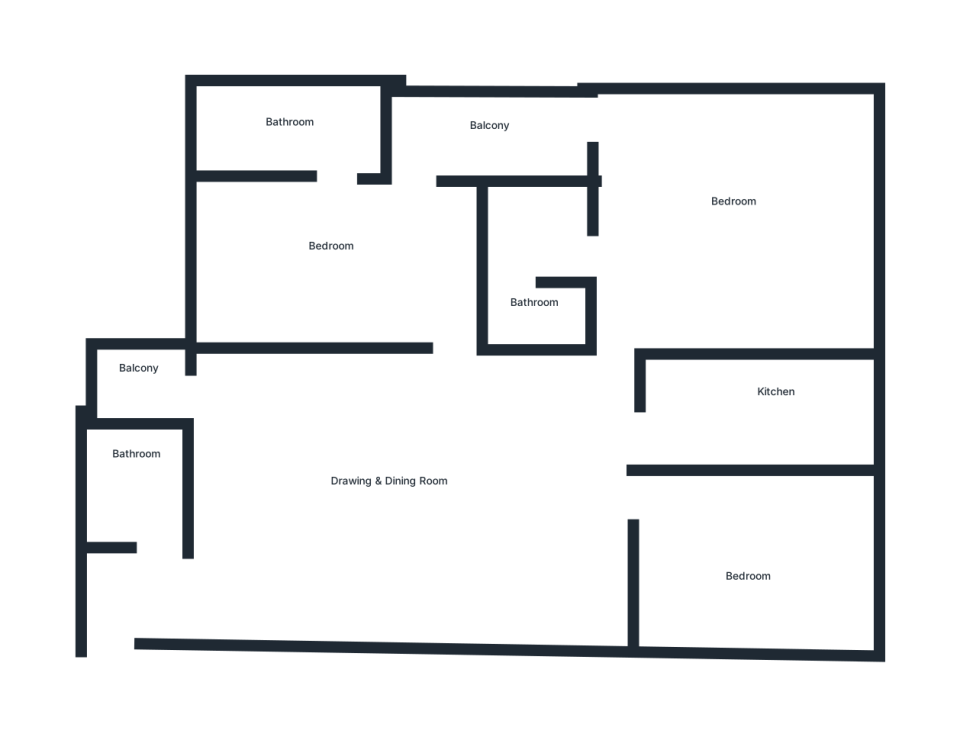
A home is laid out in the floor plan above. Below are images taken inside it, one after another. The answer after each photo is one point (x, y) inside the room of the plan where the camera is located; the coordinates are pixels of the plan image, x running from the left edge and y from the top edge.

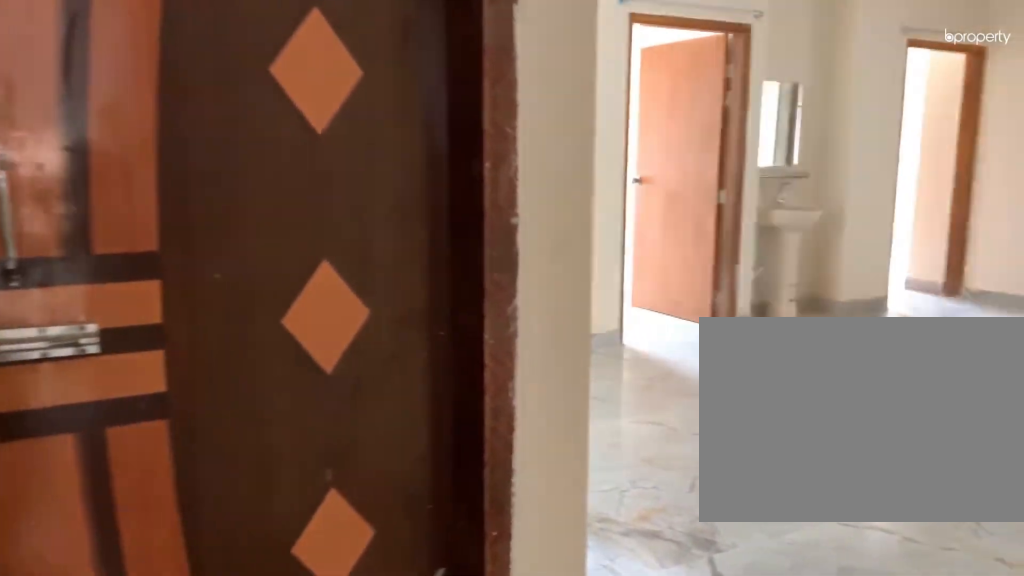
(185, 593)
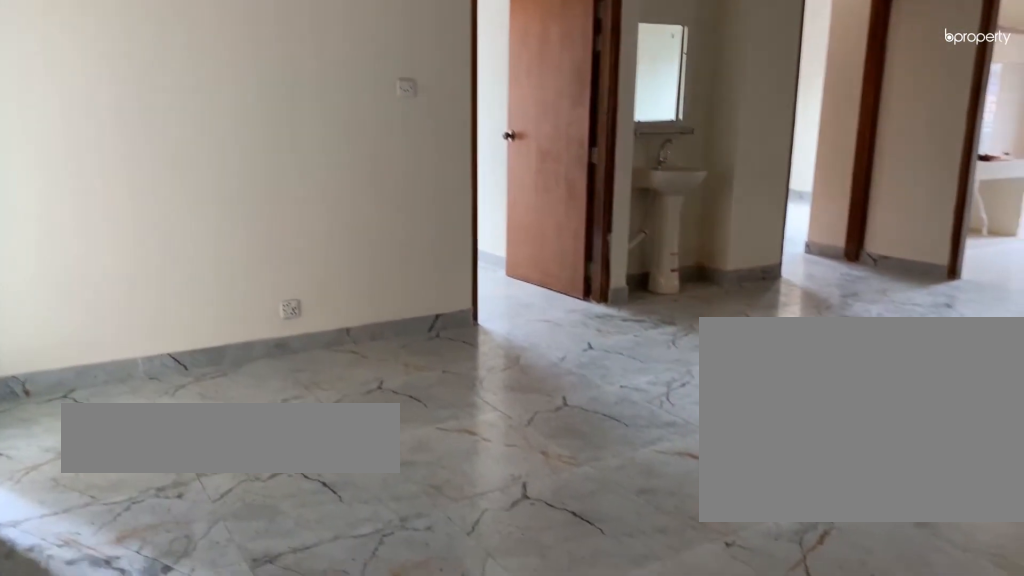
(400, 484)
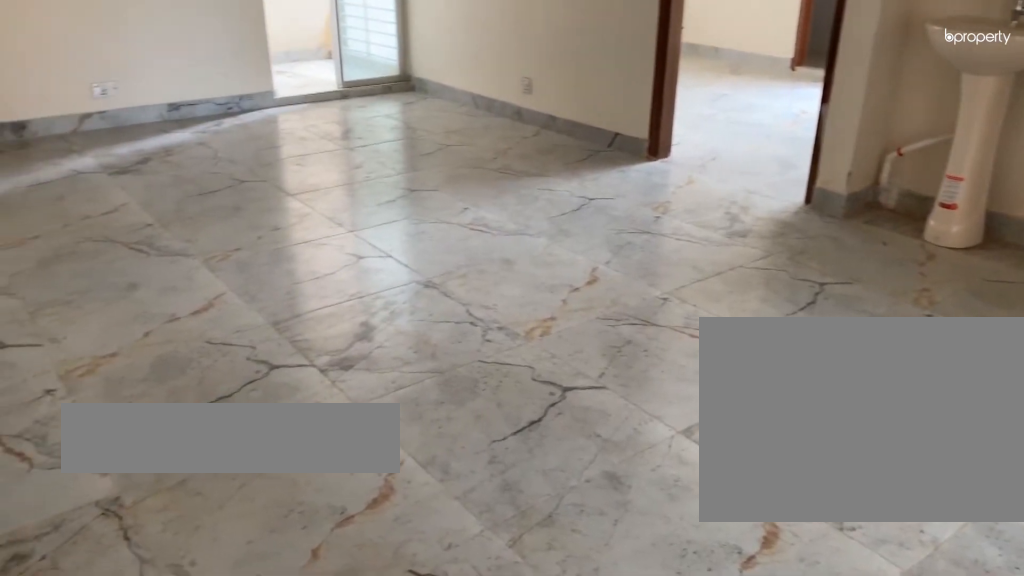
(400, 484)
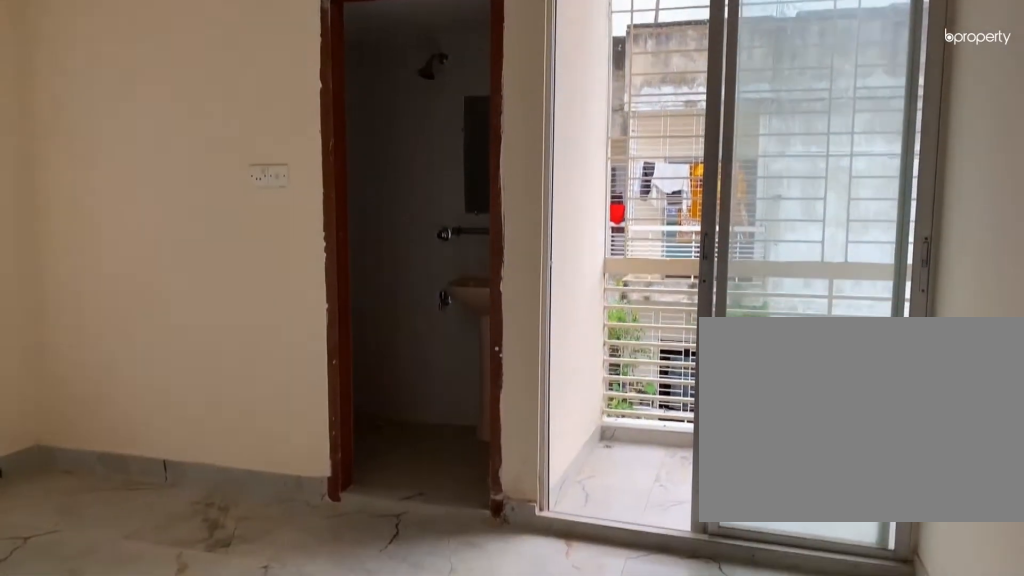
(330, 253)
